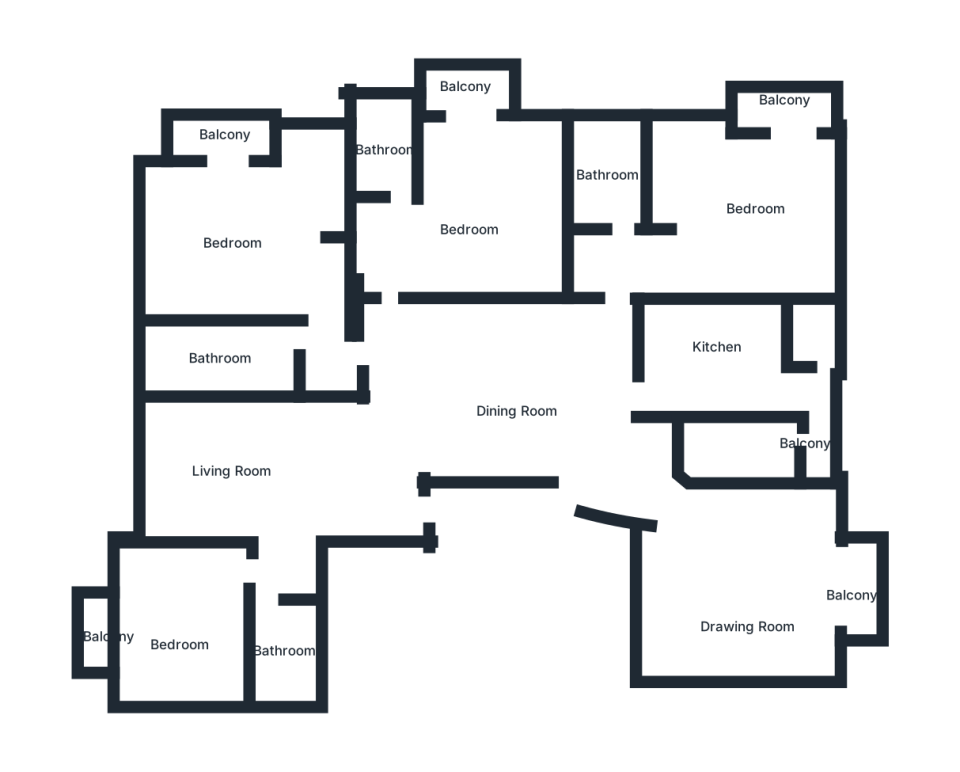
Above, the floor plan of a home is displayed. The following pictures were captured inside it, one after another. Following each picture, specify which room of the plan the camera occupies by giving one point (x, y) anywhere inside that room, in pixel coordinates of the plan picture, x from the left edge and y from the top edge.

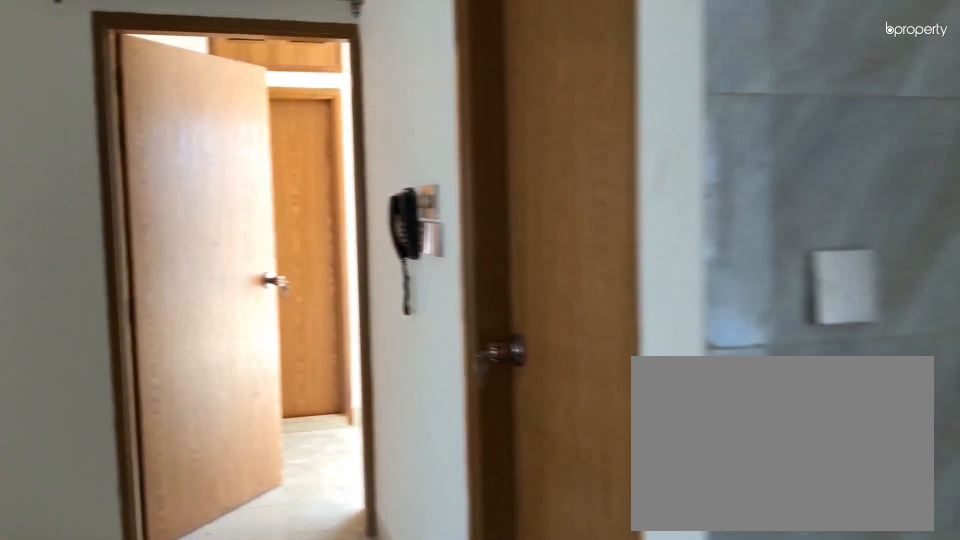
(572, 471)
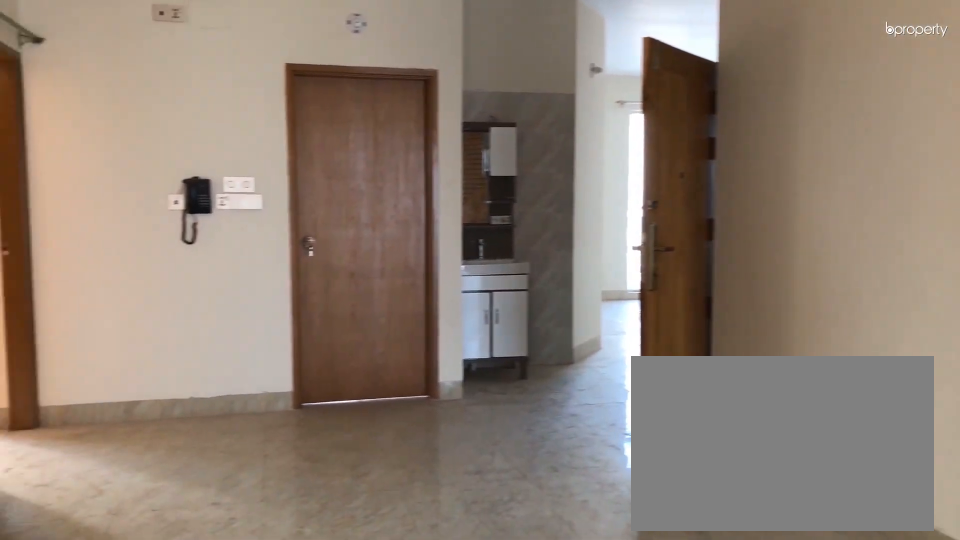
(561, 421)
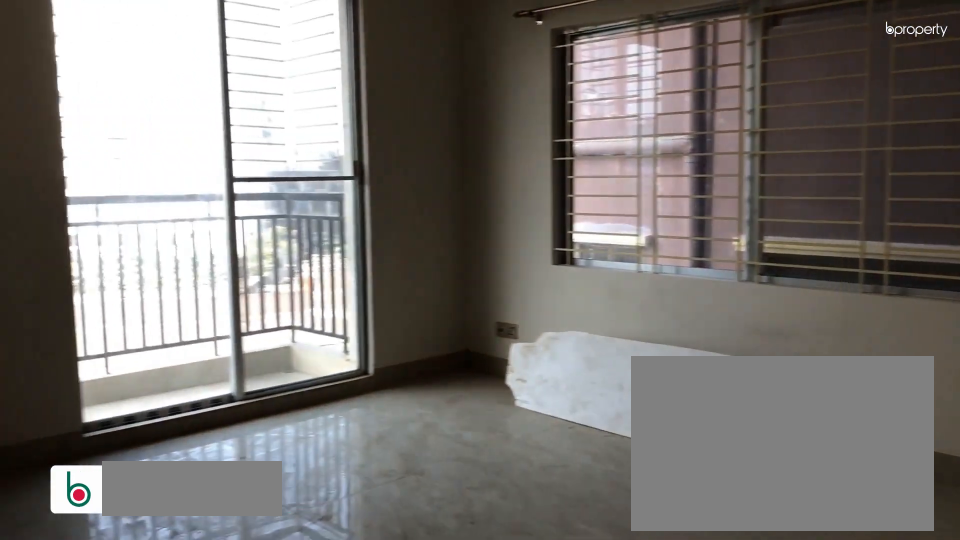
(751, 583)
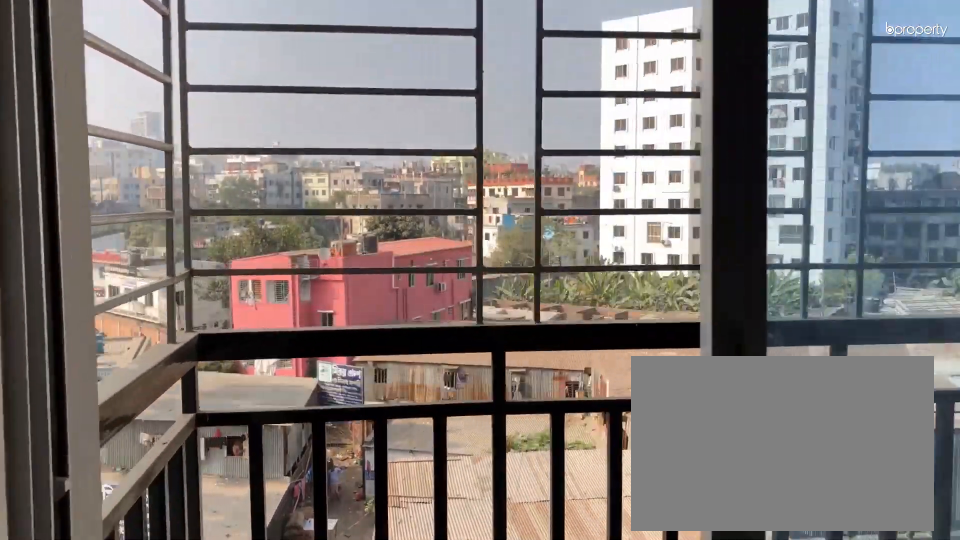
(864, 585)
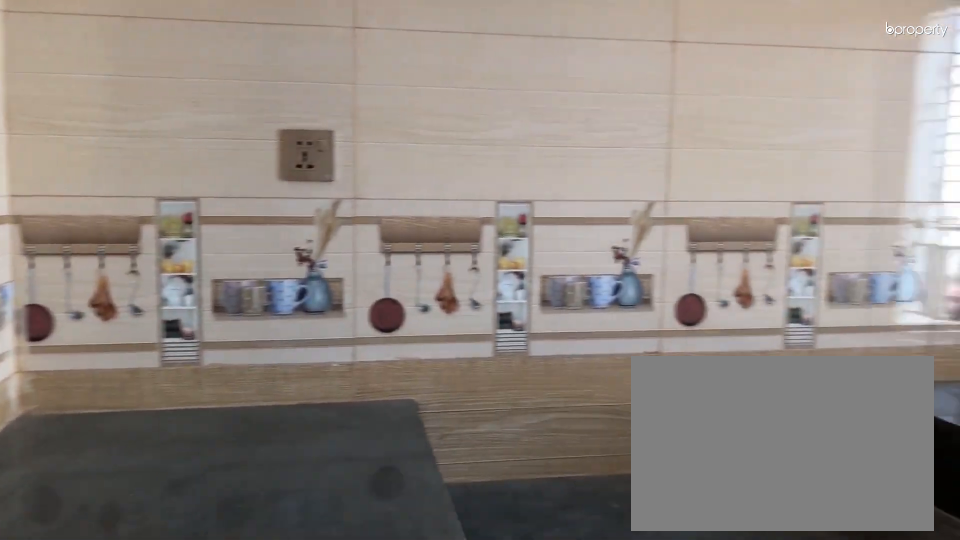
(701, 364)
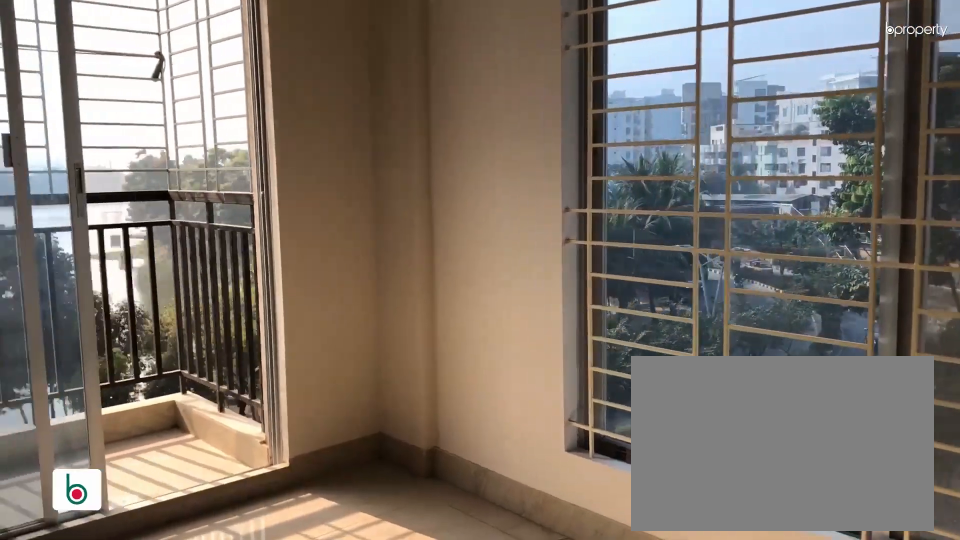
(759, 204)
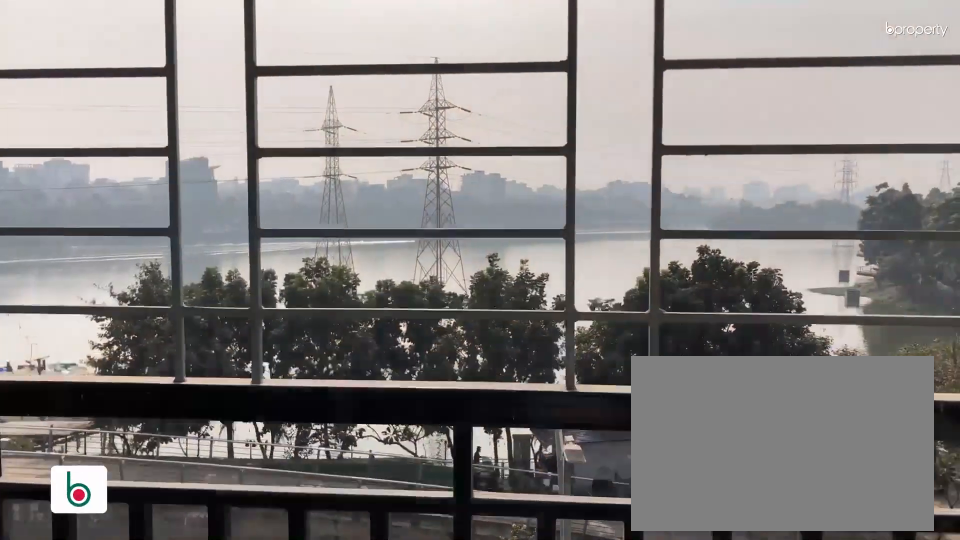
(793, 111)
